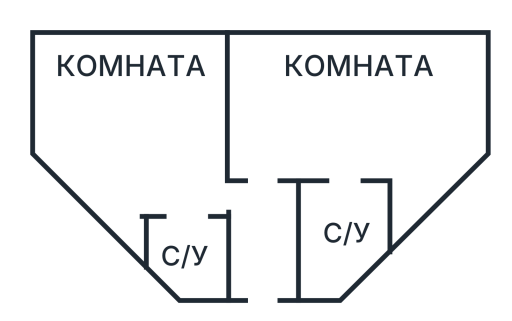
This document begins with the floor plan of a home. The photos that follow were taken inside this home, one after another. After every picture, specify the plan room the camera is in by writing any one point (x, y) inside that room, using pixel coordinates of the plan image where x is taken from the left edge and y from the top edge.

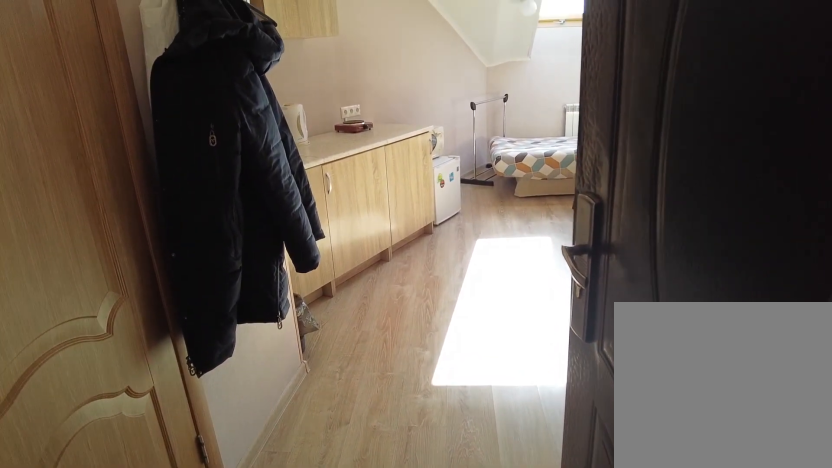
(246, 205)
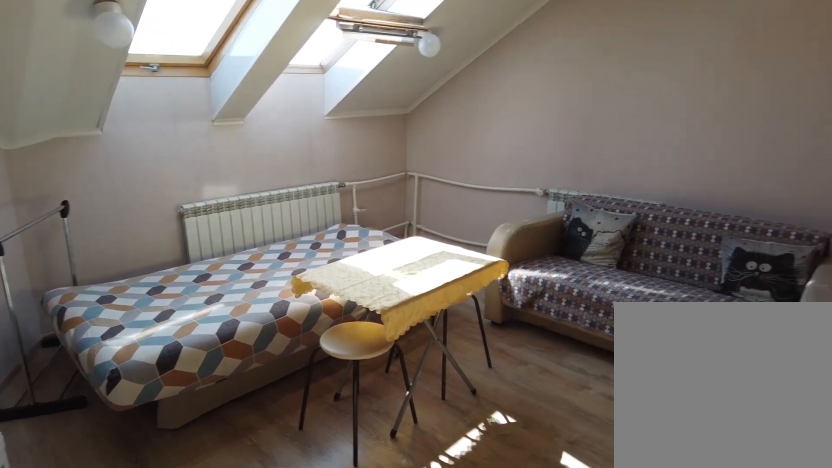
(167, 171)
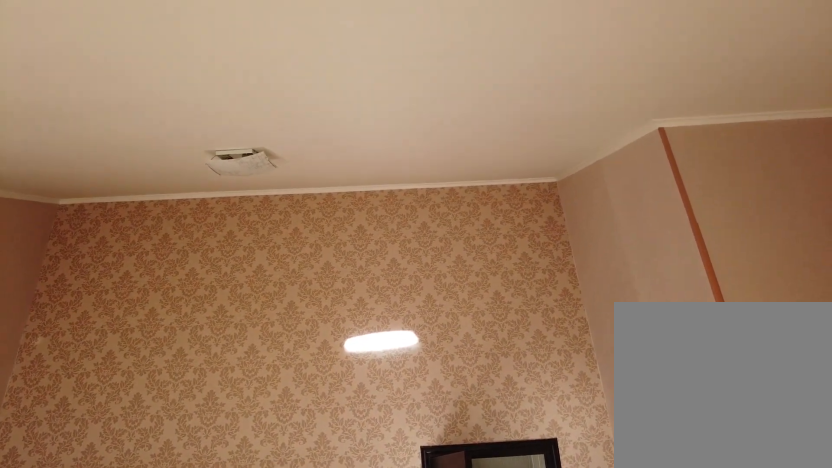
(167, 171)
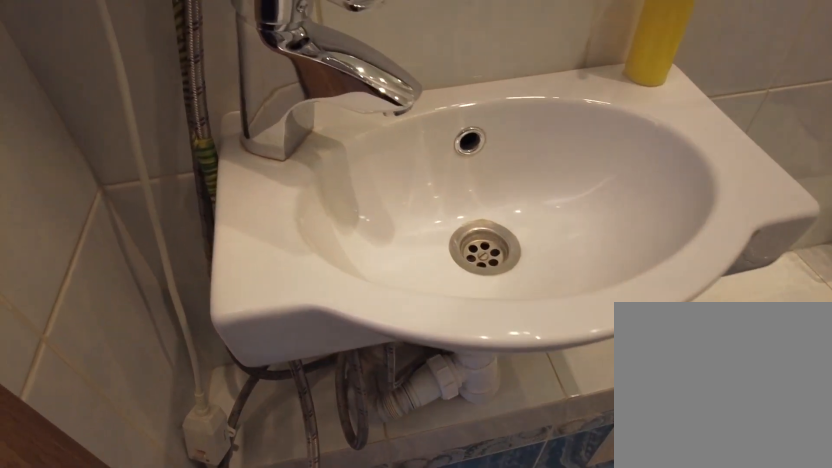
(197, 245)
